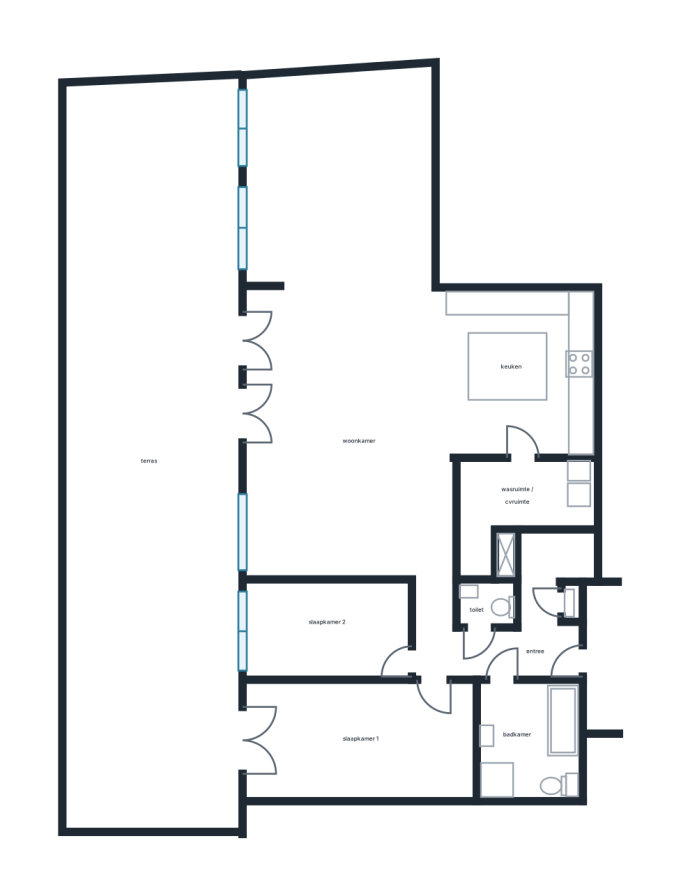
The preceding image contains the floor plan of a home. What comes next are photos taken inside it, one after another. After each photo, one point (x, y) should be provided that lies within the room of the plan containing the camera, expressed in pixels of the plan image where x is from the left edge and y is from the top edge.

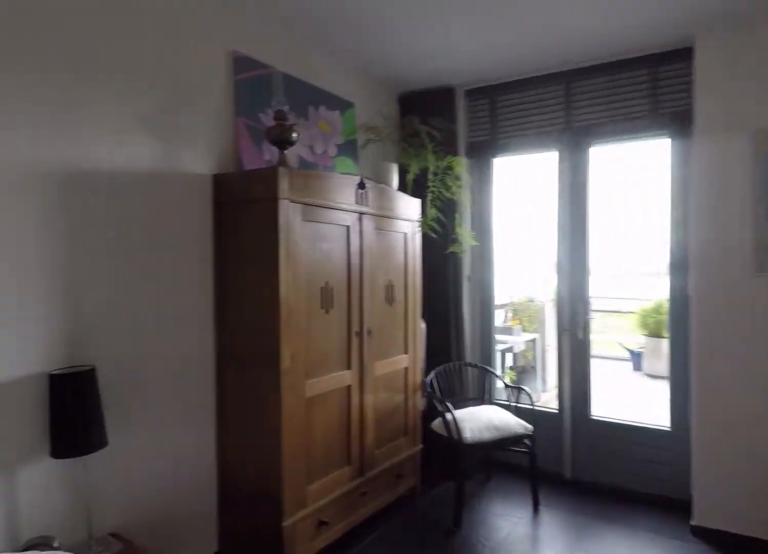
(360, 739)
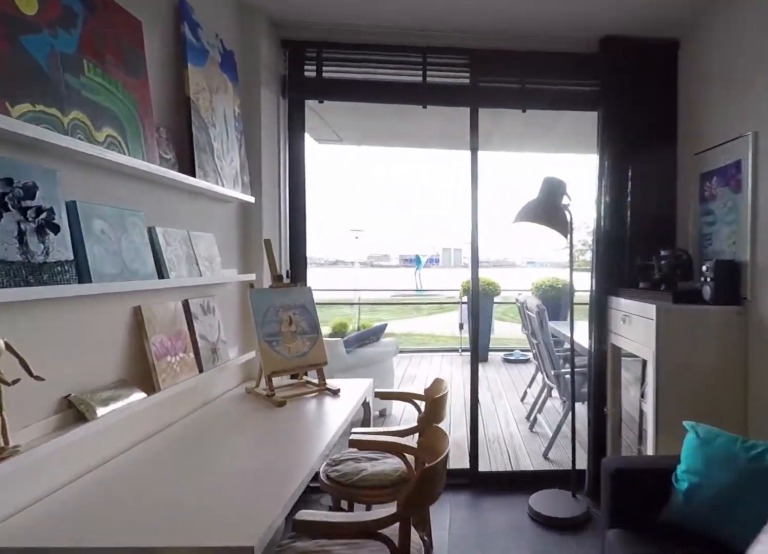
(326, 629)
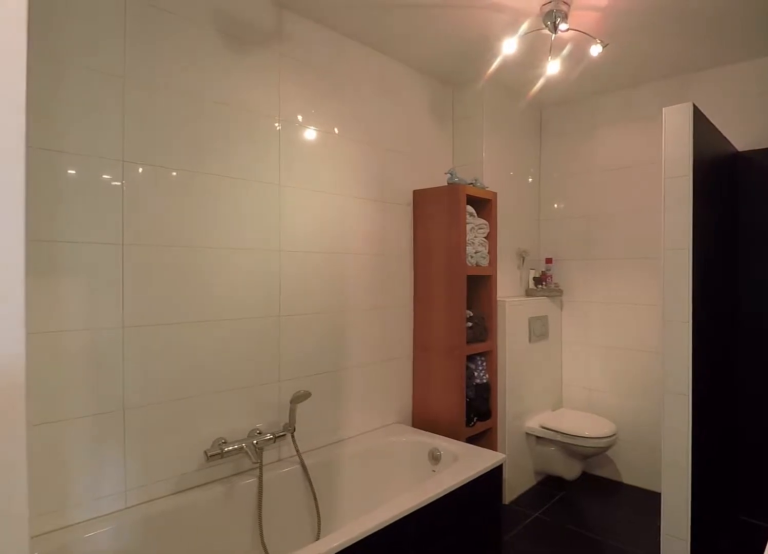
(528, 737)
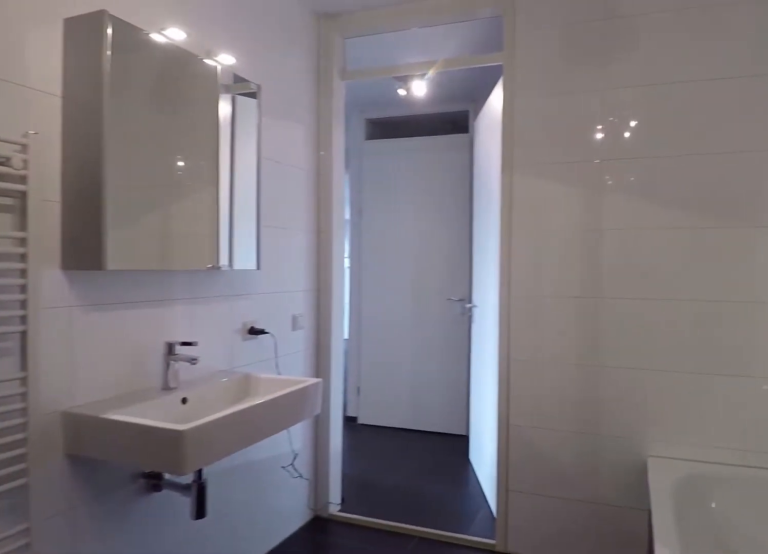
(528, 737)
